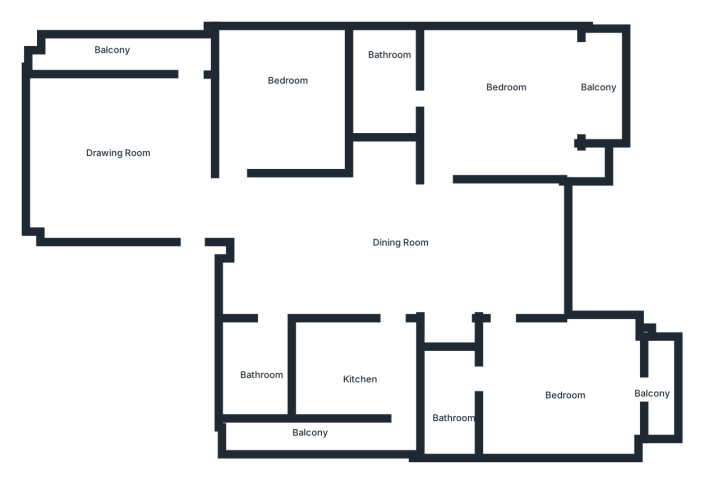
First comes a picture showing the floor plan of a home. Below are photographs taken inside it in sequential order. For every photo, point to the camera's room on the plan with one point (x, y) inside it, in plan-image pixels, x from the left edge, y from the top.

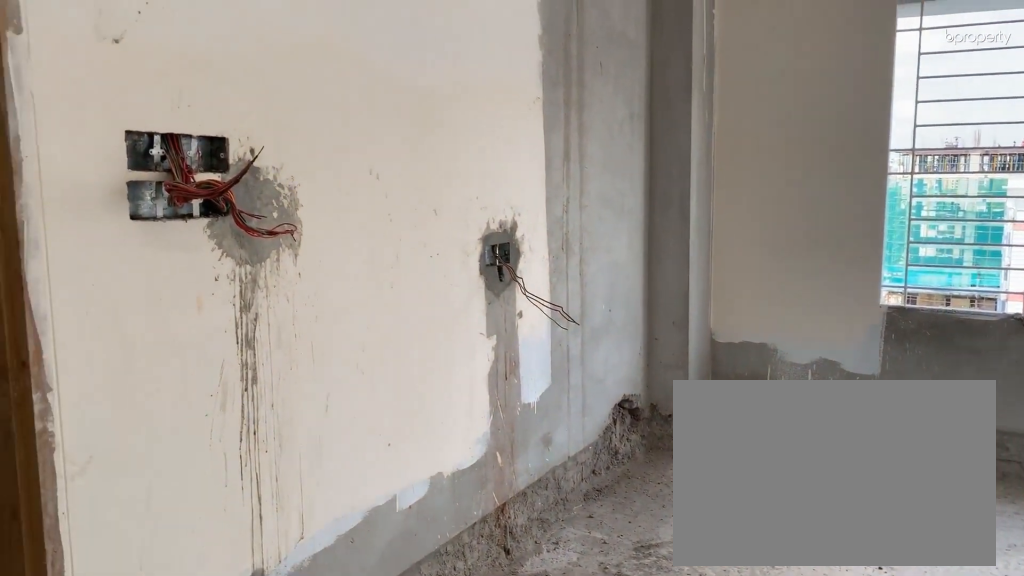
(146, 147)
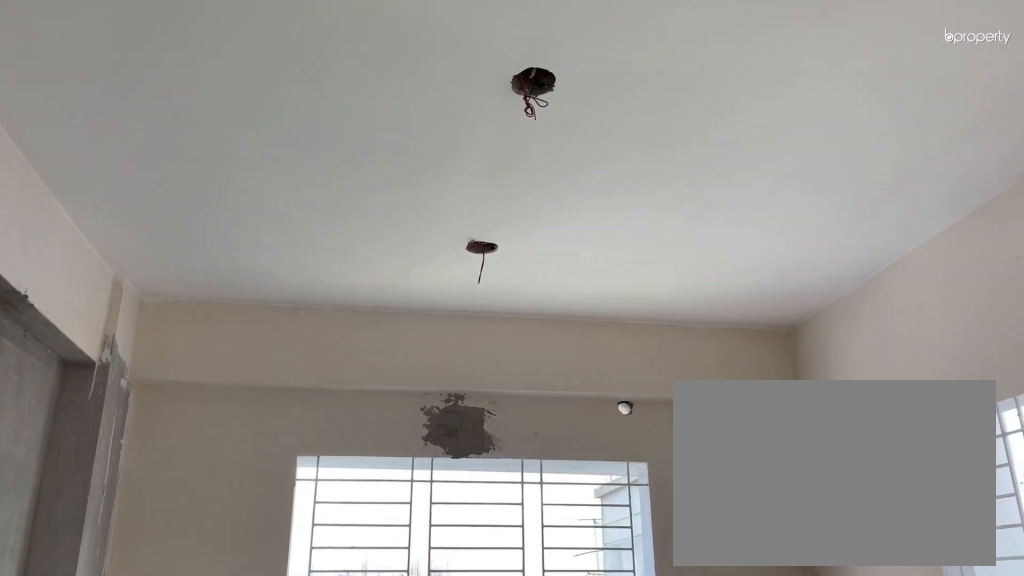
(146, 147)
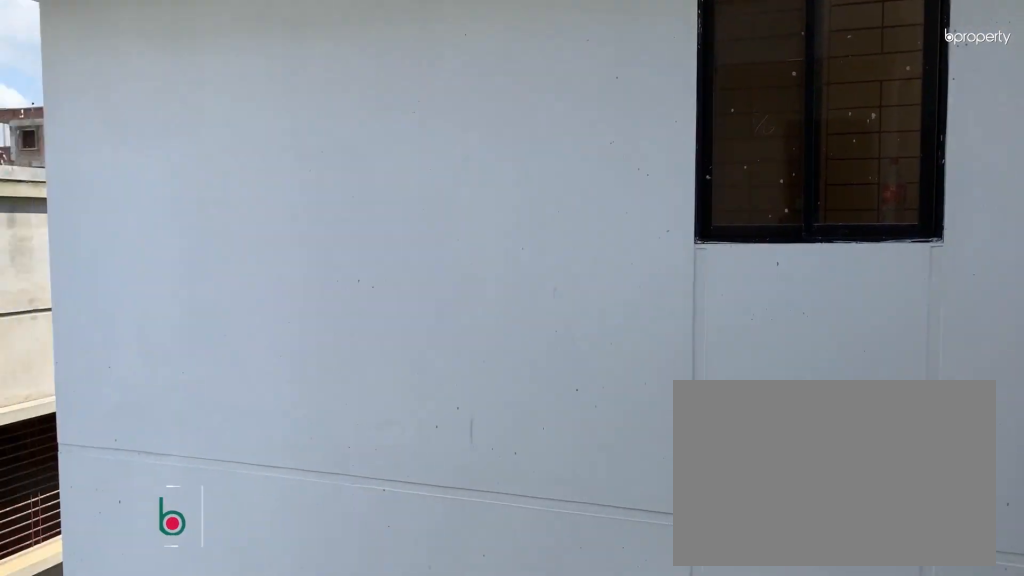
(145, 52)
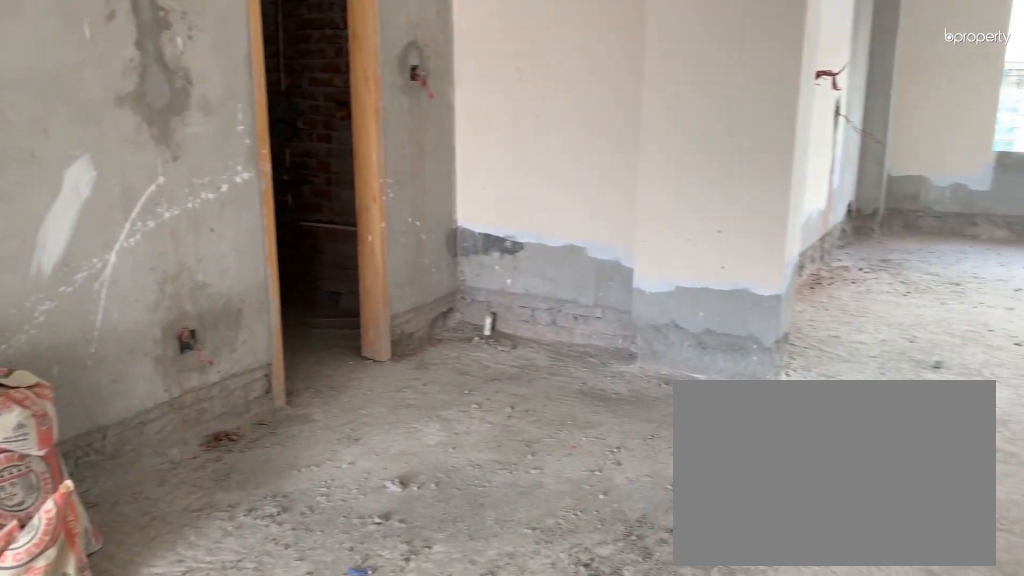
(340, 256)
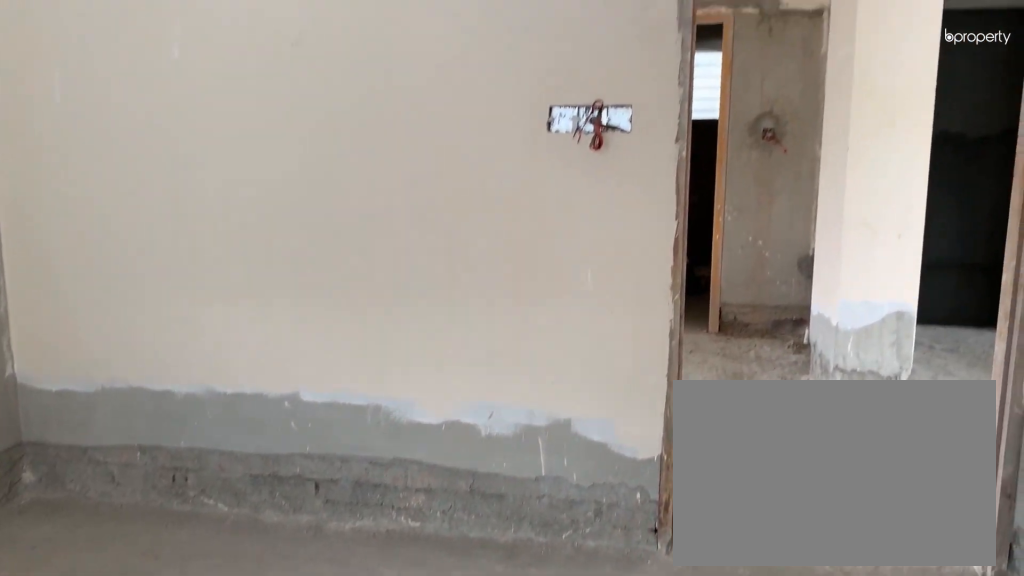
(287, 98)
